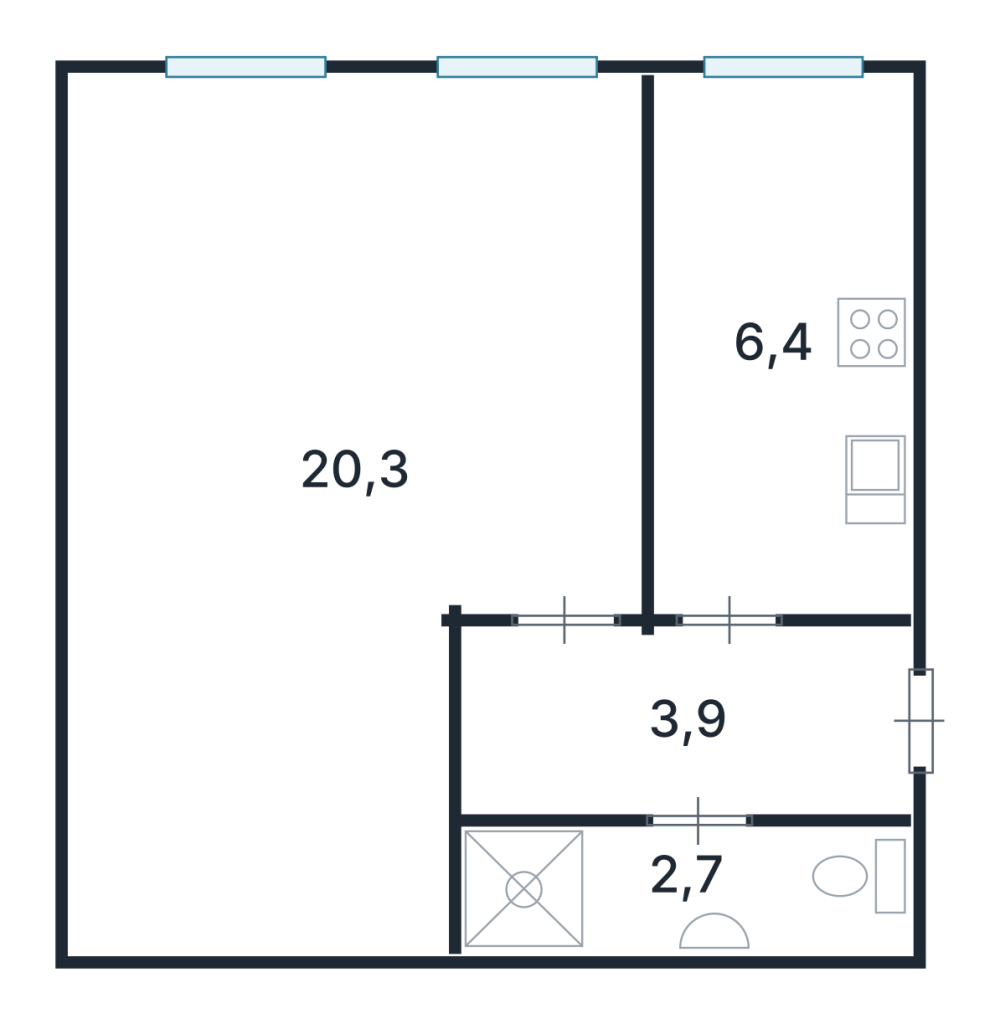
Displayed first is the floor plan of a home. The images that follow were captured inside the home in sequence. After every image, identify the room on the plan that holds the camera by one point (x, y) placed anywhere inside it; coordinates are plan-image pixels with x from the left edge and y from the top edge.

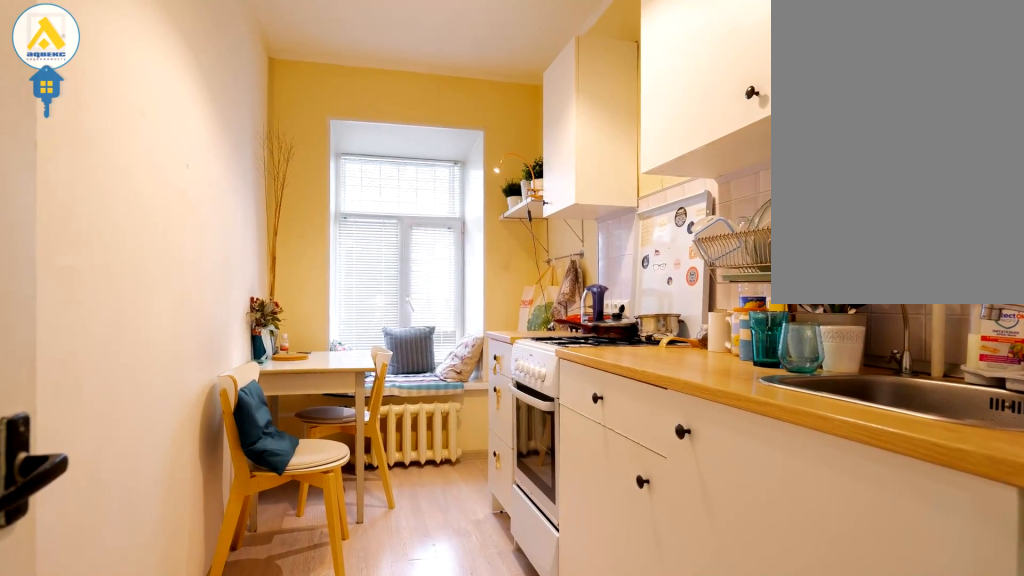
(774, 333)
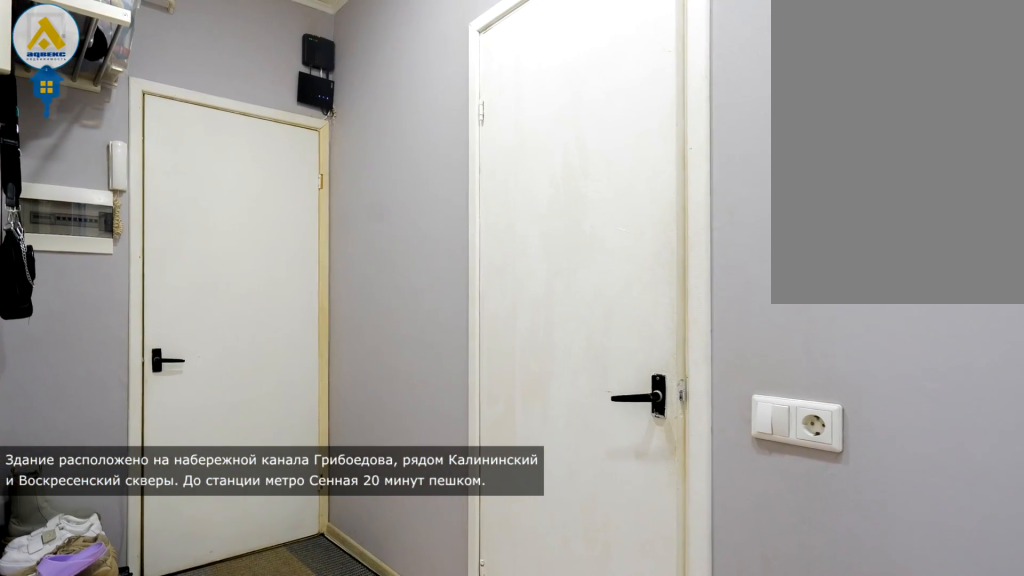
(680, 716)
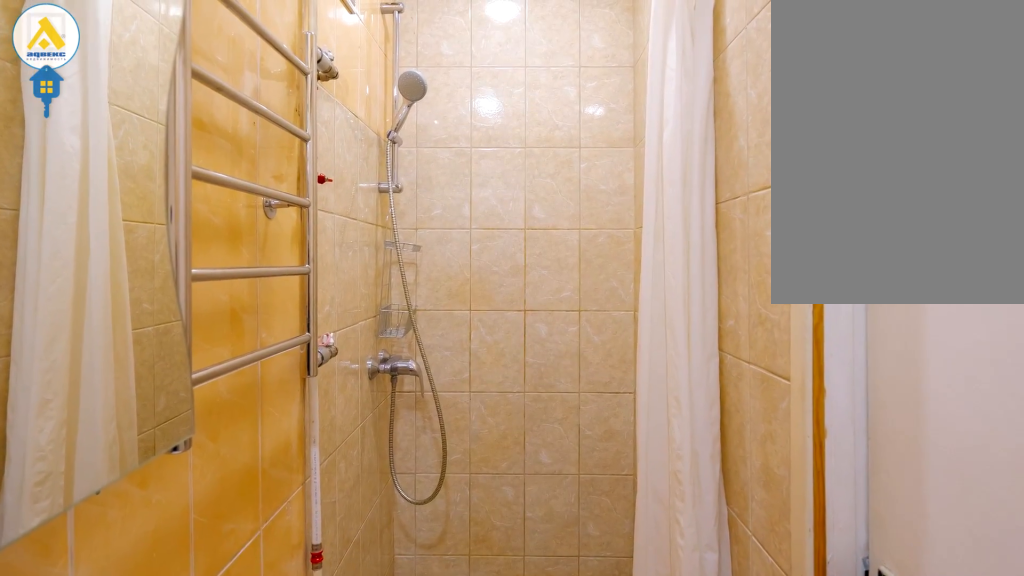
(690, 879)
